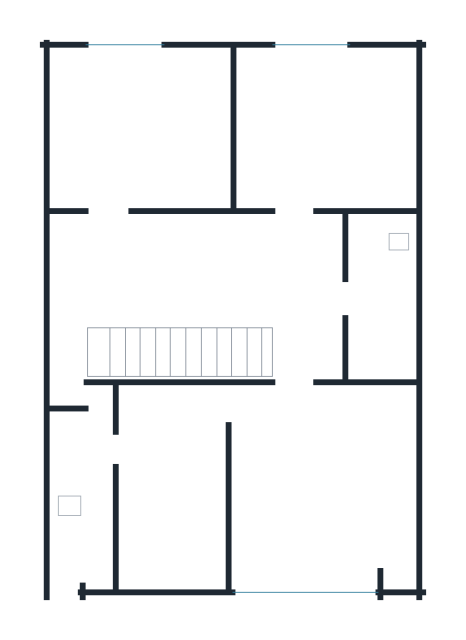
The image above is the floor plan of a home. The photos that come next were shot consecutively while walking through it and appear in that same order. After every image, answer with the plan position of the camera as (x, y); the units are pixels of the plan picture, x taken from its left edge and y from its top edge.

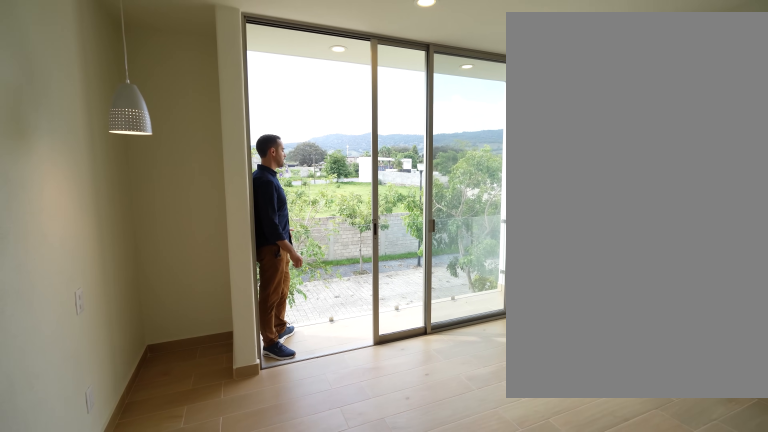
(381, 430)
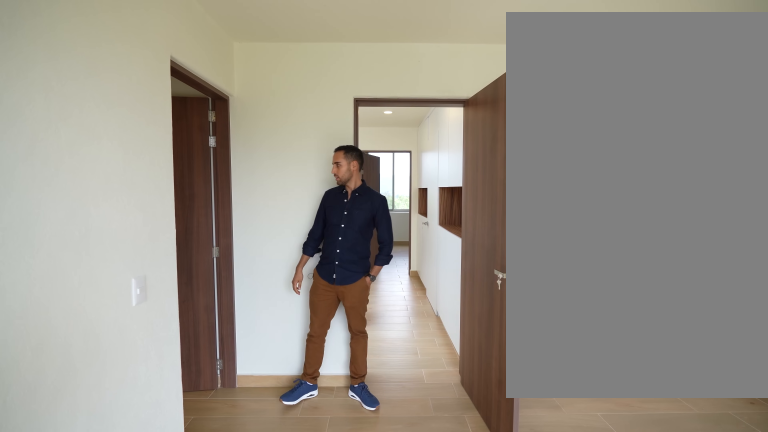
(284, 574)
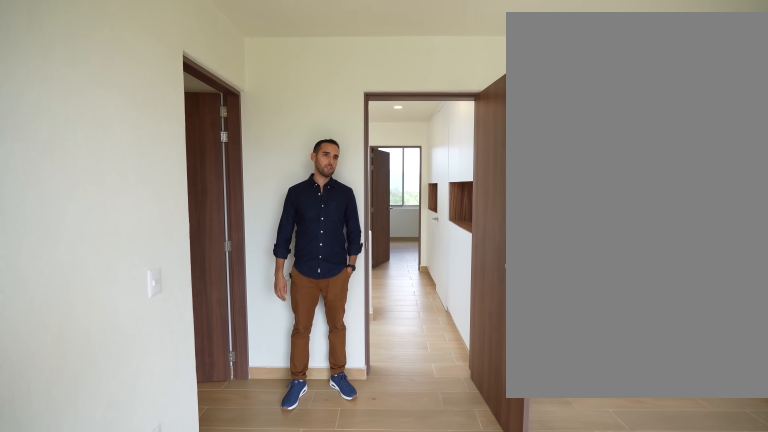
(284, 574)
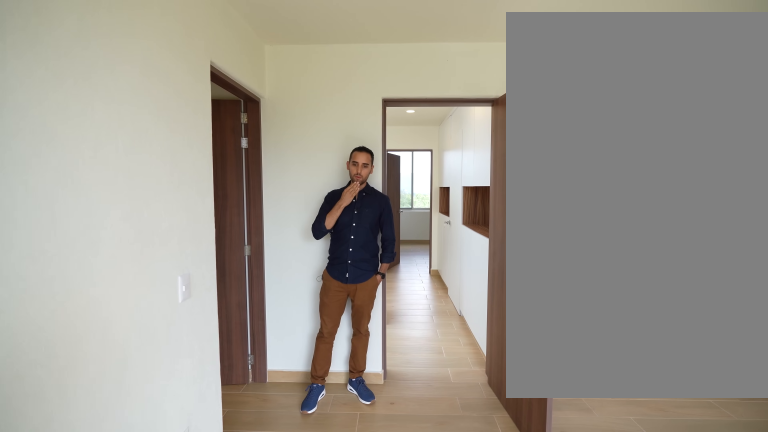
(284, 574)
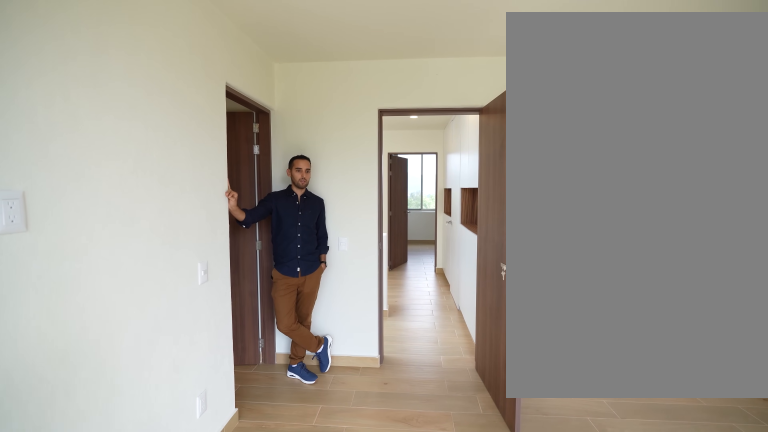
(288, 574)
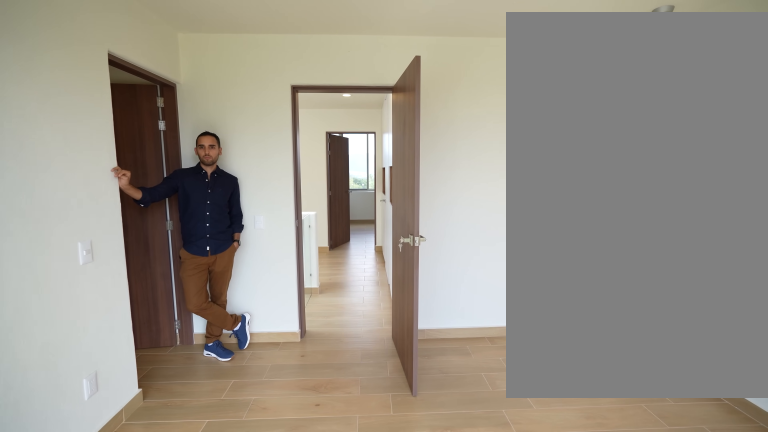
(295, 566)
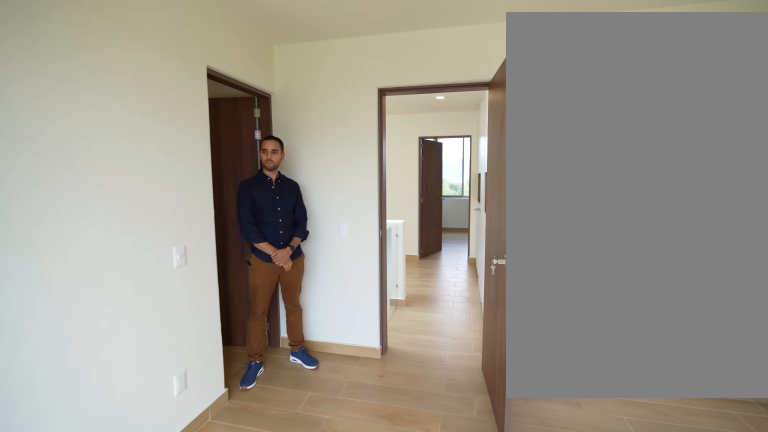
(296, 523)
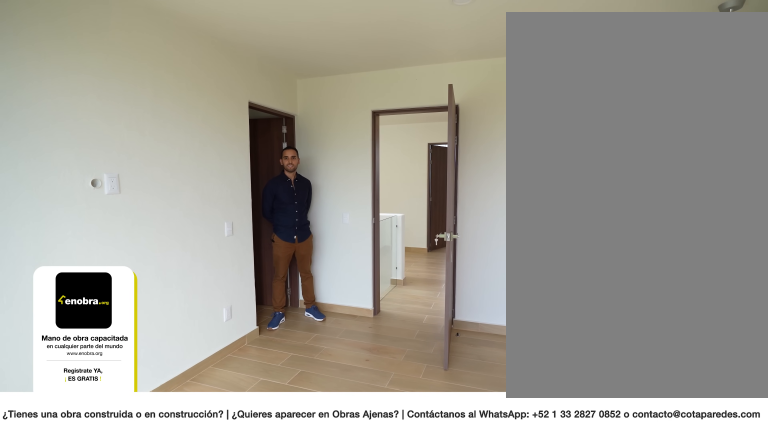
(352, 561)
